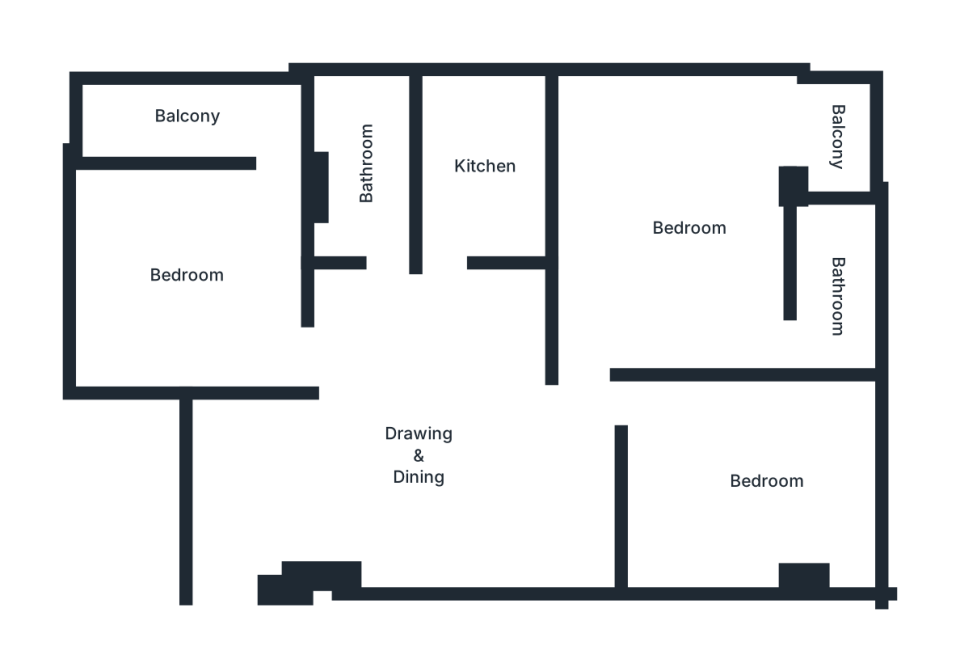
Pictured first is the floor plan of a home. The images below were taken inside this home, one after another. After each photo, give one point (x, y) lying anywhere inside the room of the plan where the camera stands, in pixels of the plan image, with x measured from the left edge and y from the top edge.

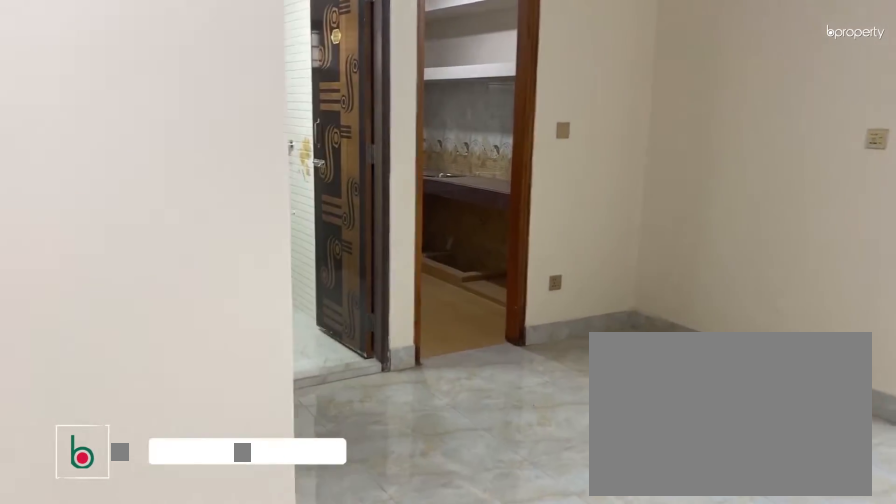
(428, 463)
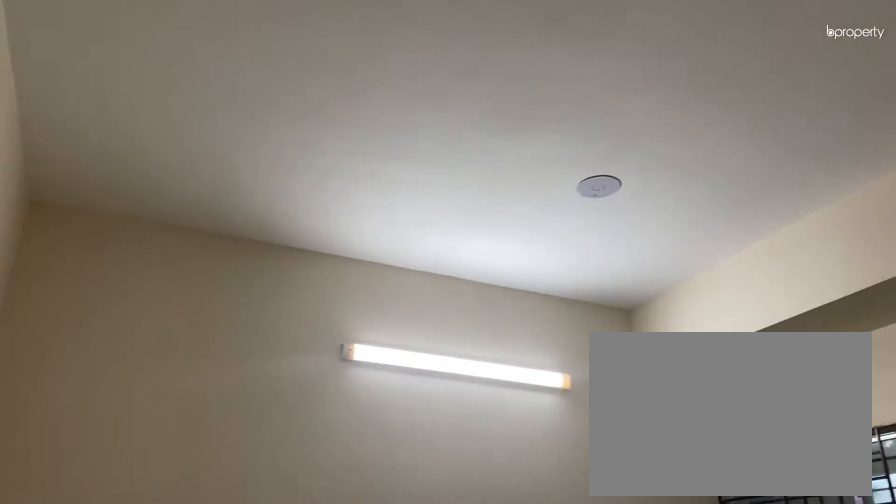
(194, 277)
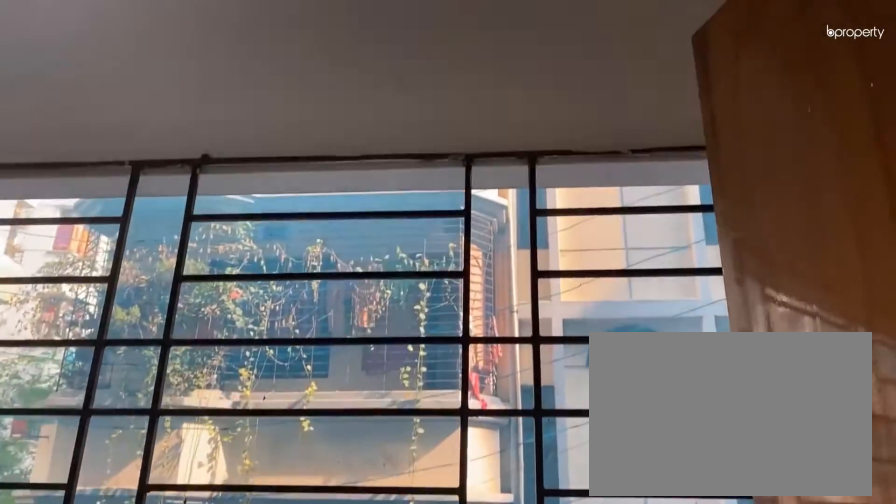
(205, 113)
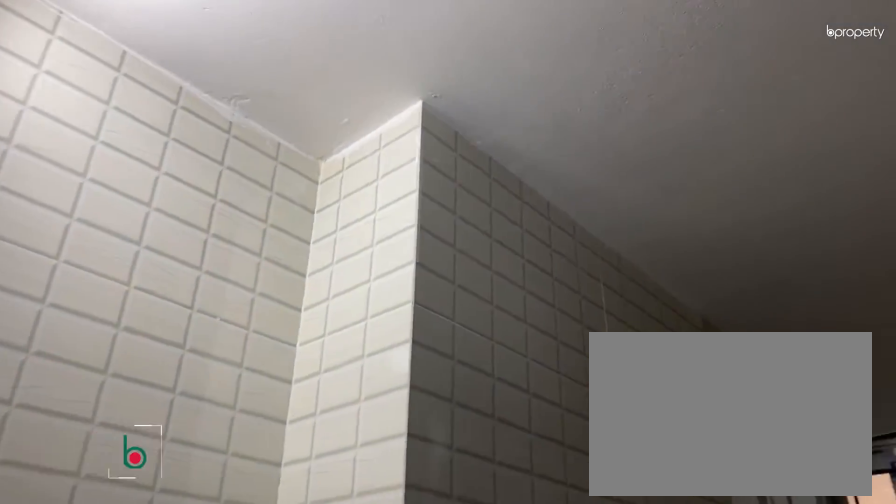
(369, 160)
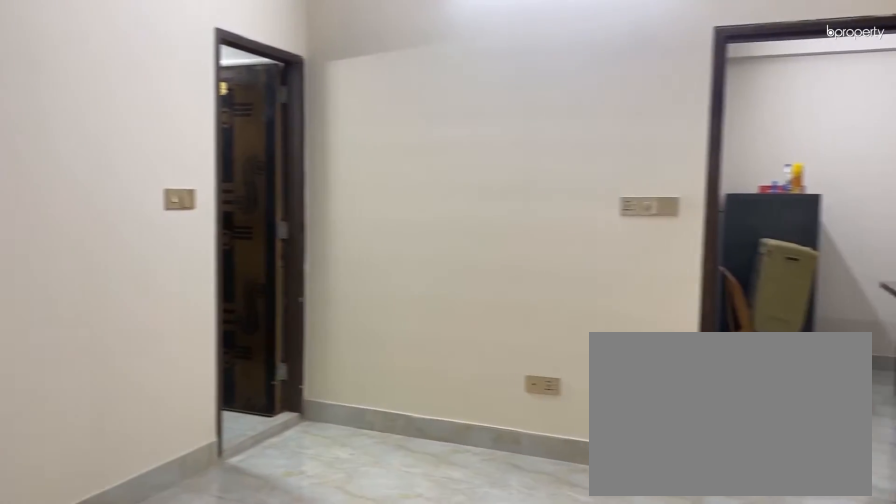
(690, 227)
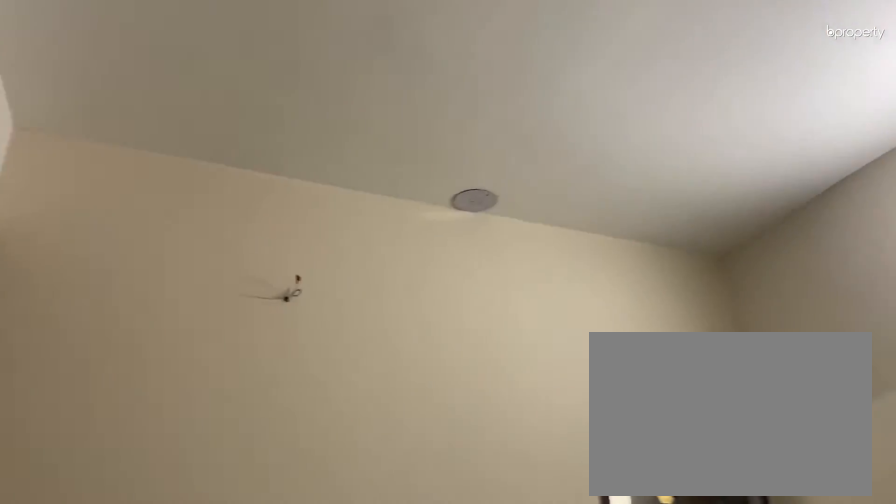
(690, 227)
